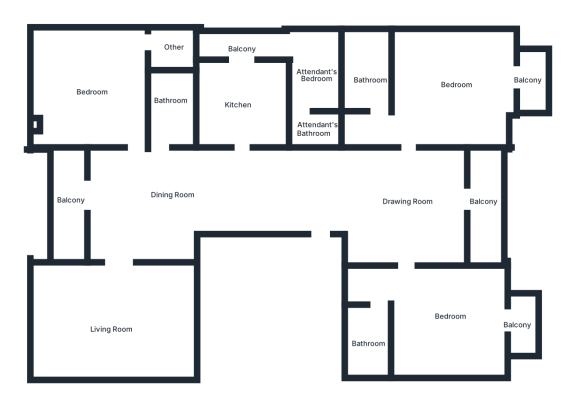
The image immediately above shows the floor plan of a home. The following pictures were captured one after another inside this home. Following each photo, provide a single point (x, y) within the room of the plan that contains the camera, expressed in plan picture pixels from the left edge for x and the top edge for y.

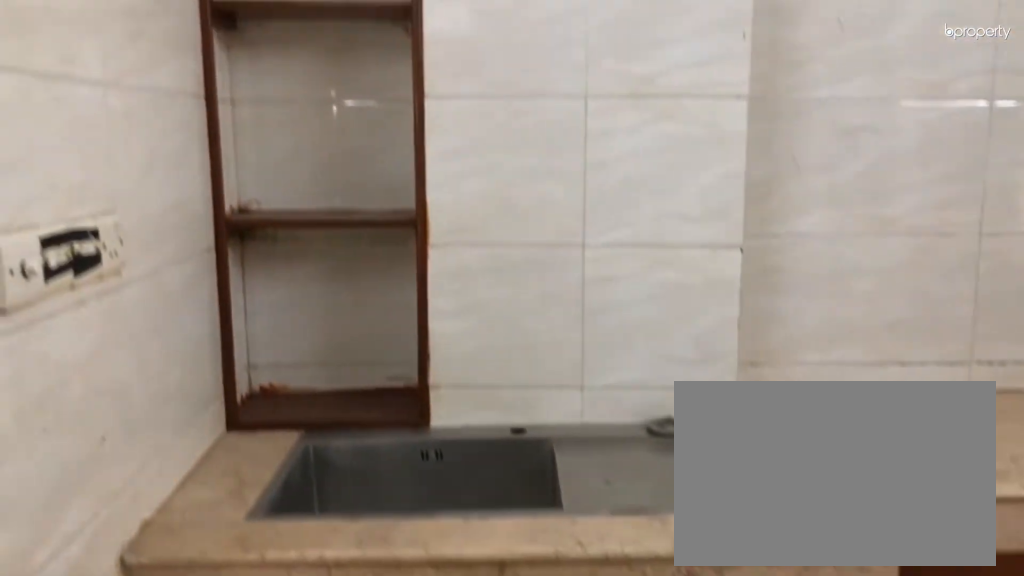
(238, 102)
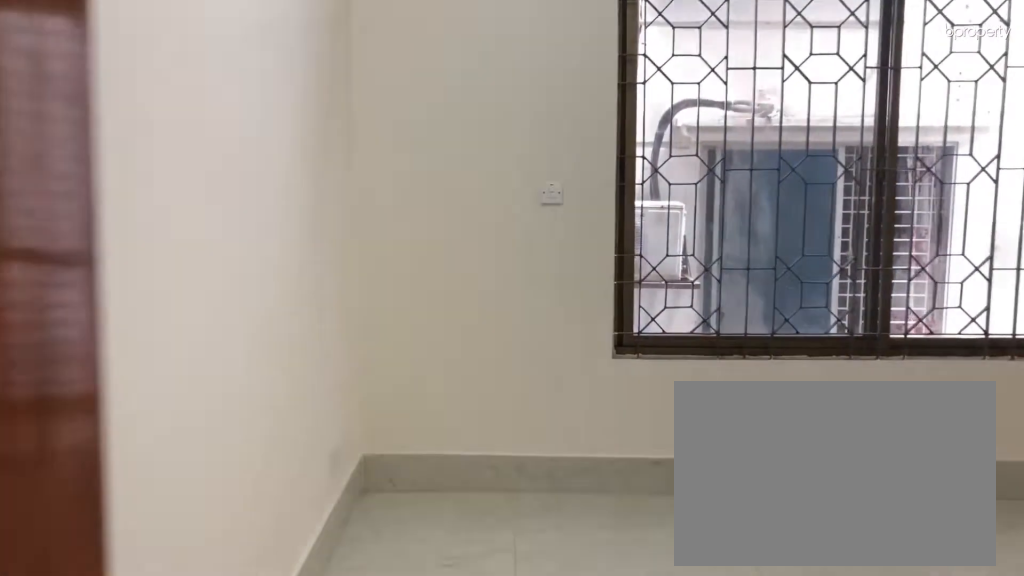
(459, 83)
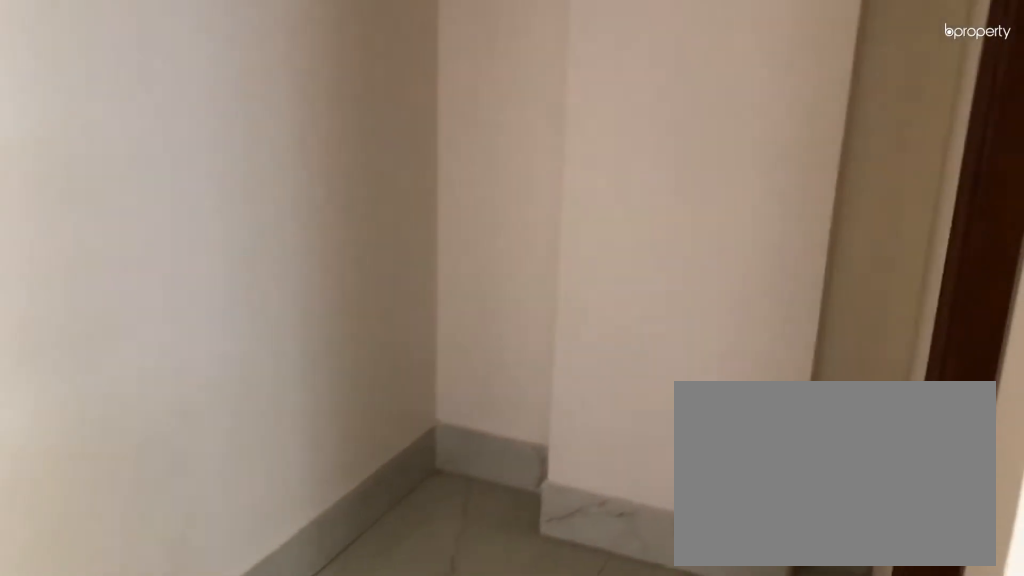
(459, 83)
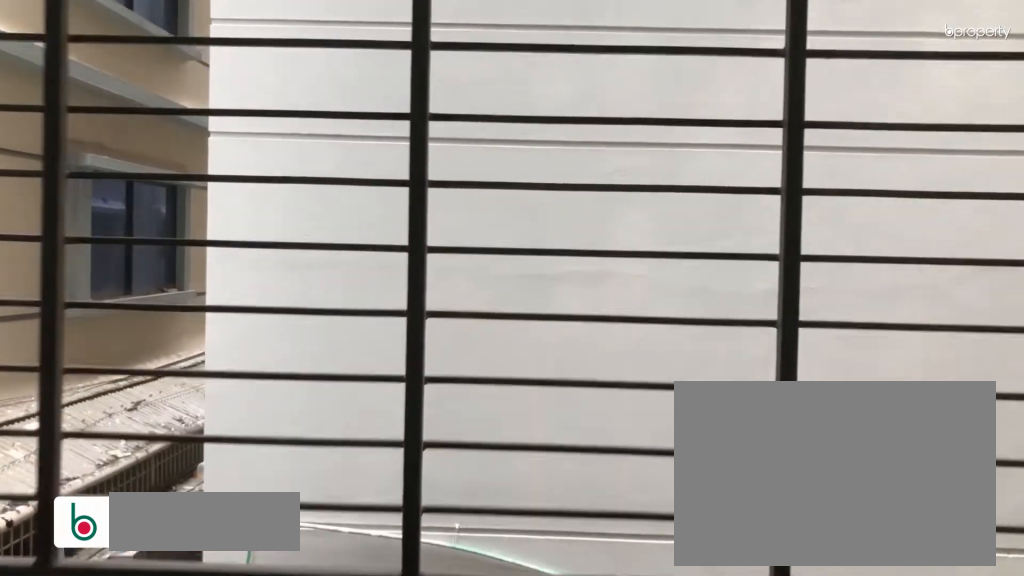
(533, 80)
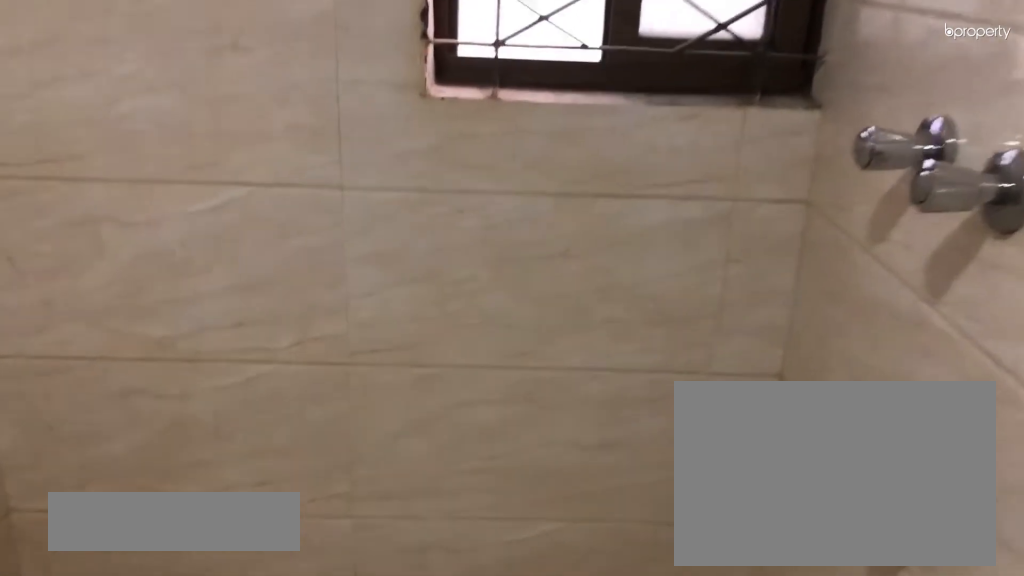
(369, 79)
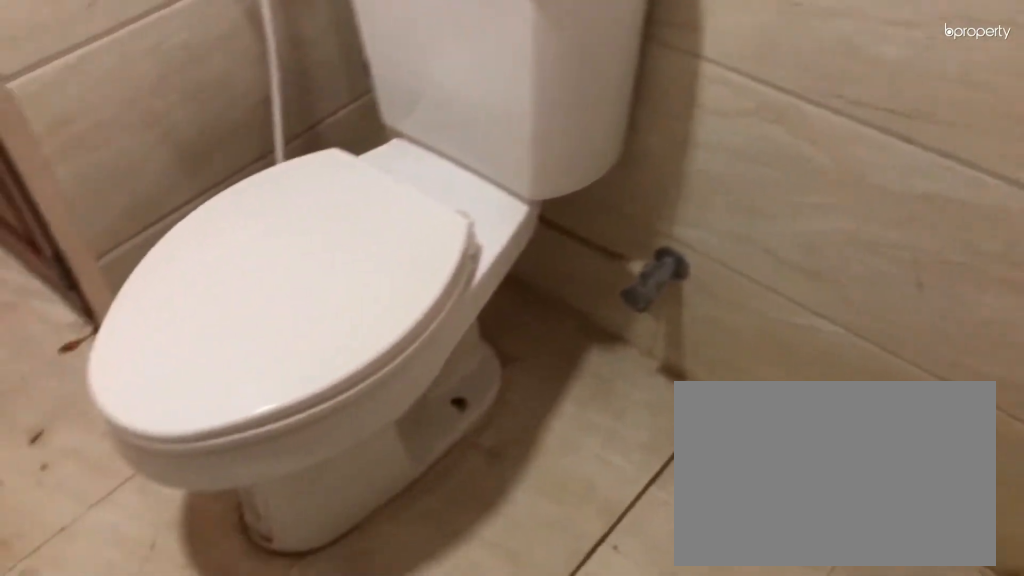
(369, 79)
